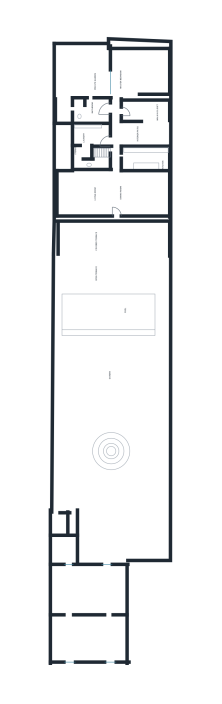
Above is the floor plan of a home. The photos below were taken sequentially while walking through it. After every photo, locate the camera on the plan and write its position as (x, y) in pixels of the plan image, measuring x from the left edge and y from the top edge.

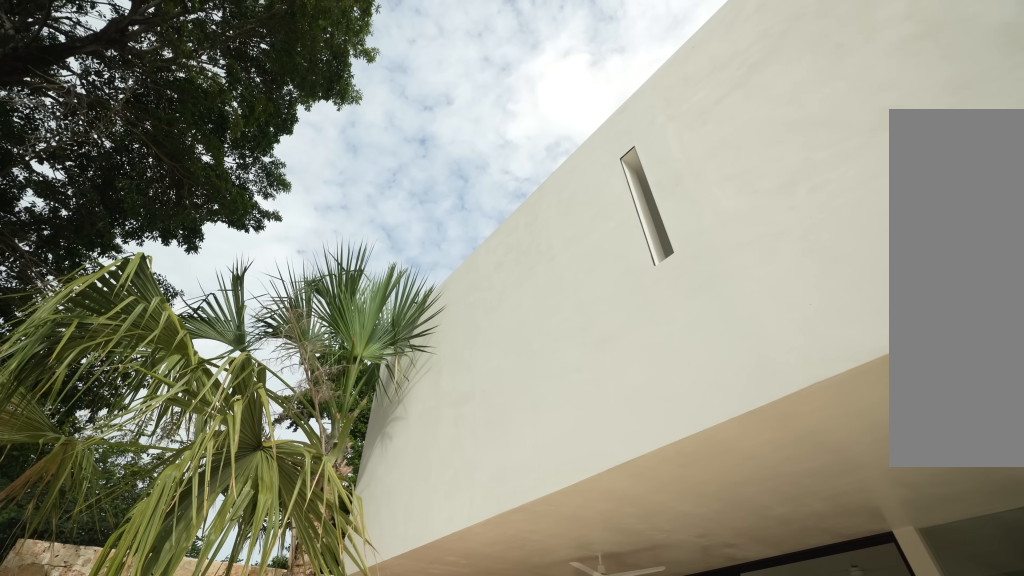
(143, 271)
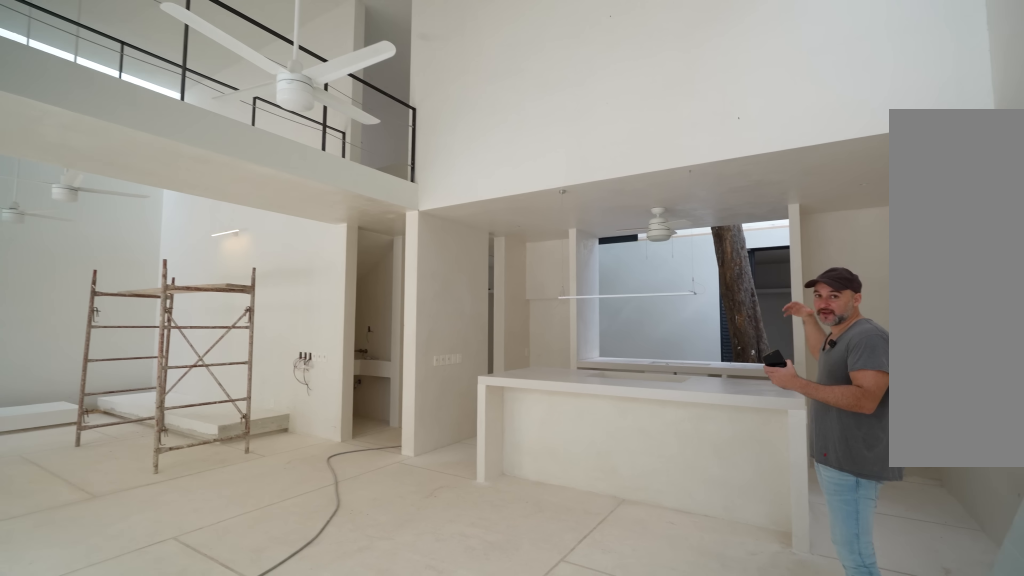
(154, 192)
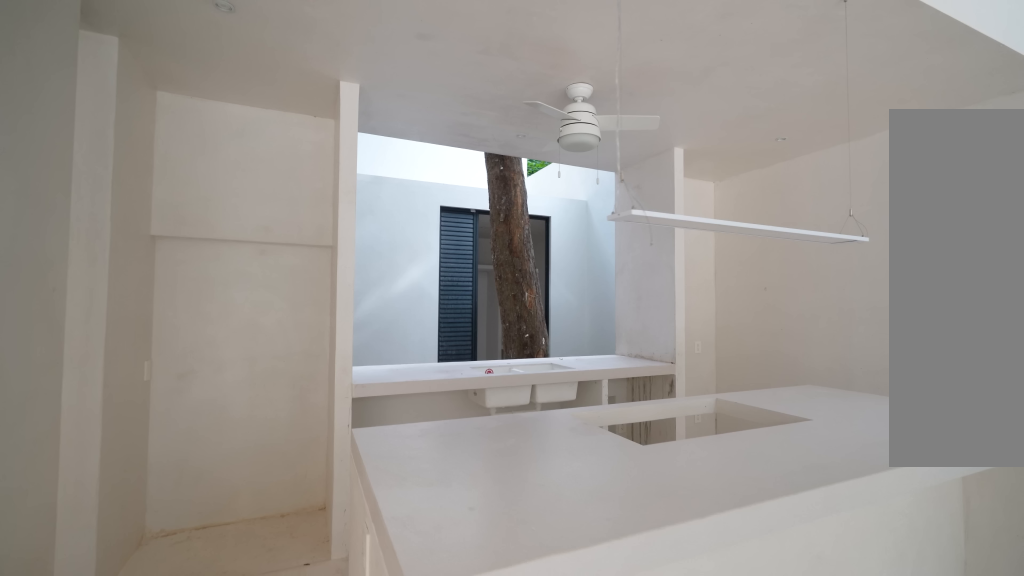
(143, 192)
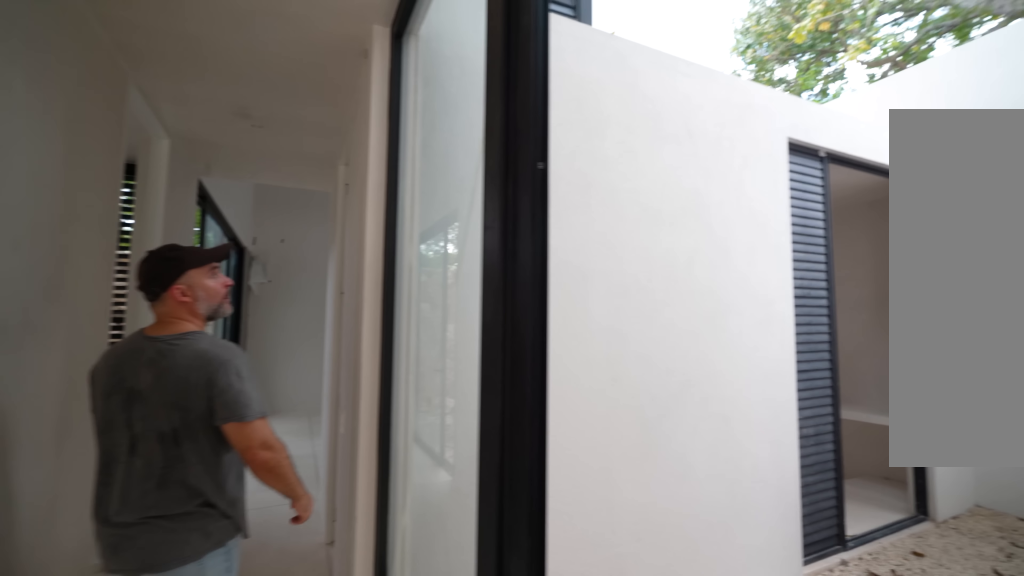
(112, 141)
